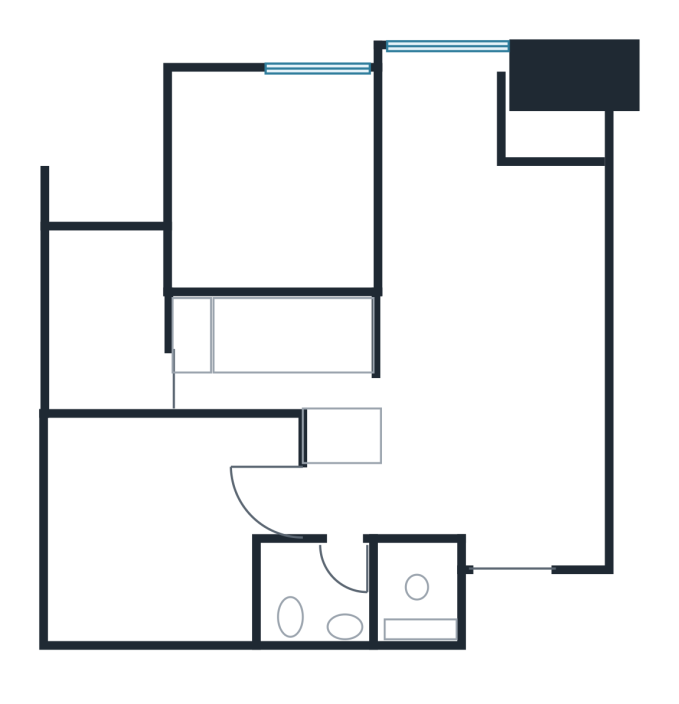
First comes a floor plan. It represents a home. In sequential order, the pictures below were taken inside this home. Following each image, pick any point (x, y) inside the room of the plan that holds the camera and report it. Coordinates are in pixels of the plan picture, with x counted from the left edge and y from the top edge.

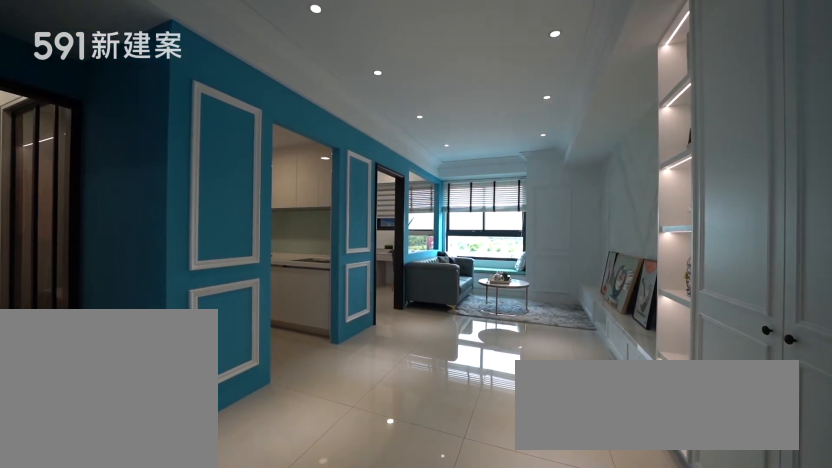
(492, 409)
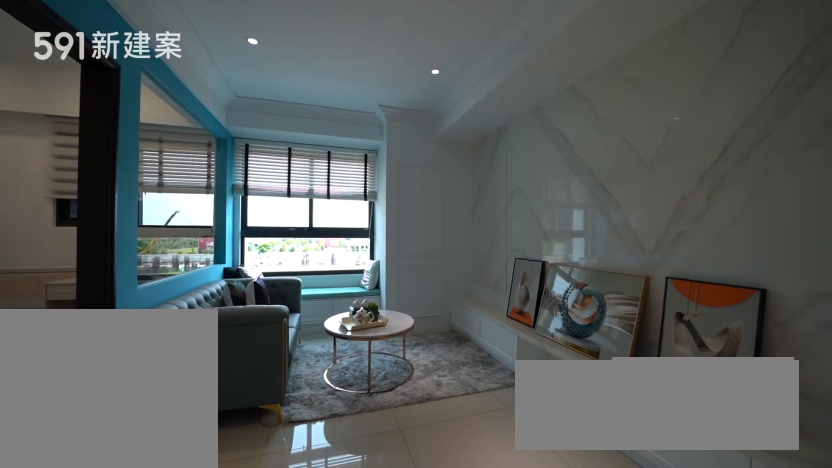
(484, 218)
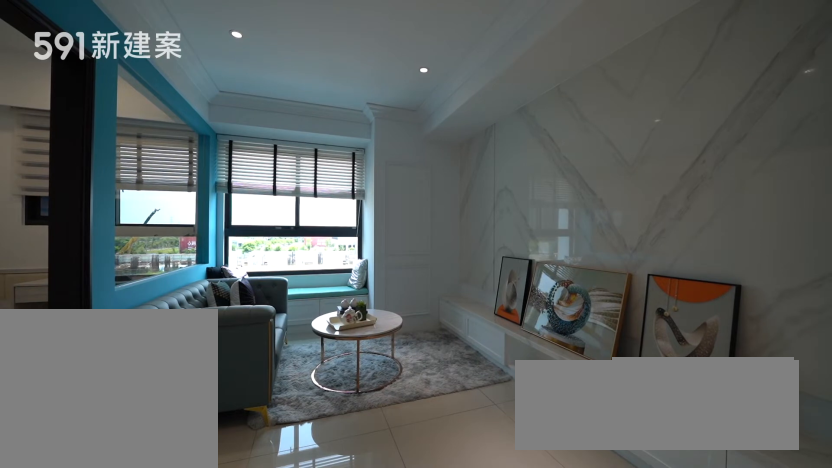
(484, 218)
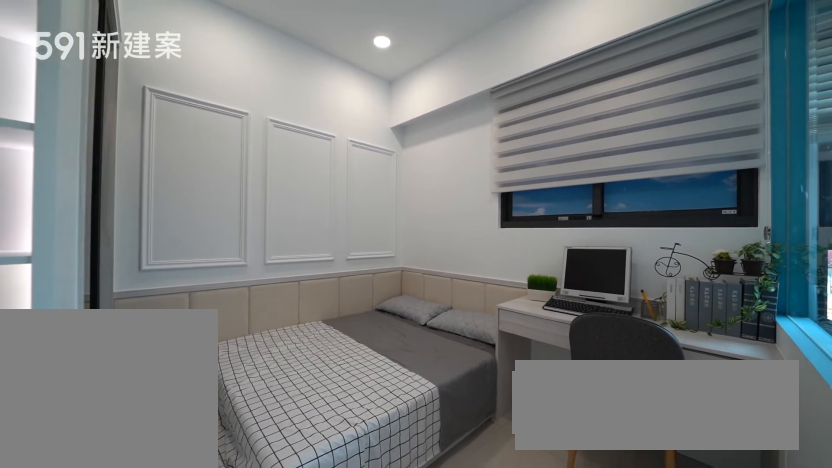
(271, 178)
